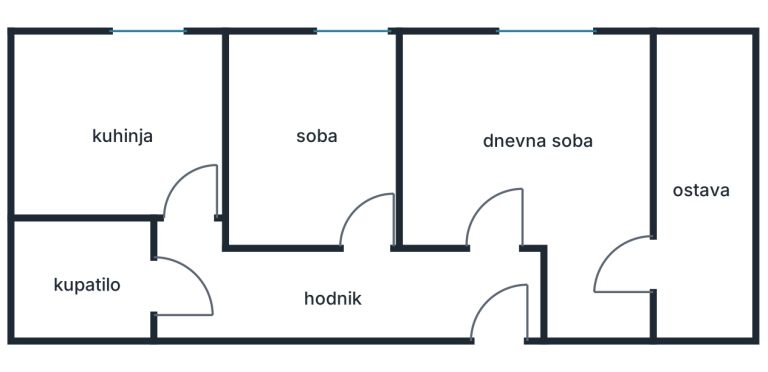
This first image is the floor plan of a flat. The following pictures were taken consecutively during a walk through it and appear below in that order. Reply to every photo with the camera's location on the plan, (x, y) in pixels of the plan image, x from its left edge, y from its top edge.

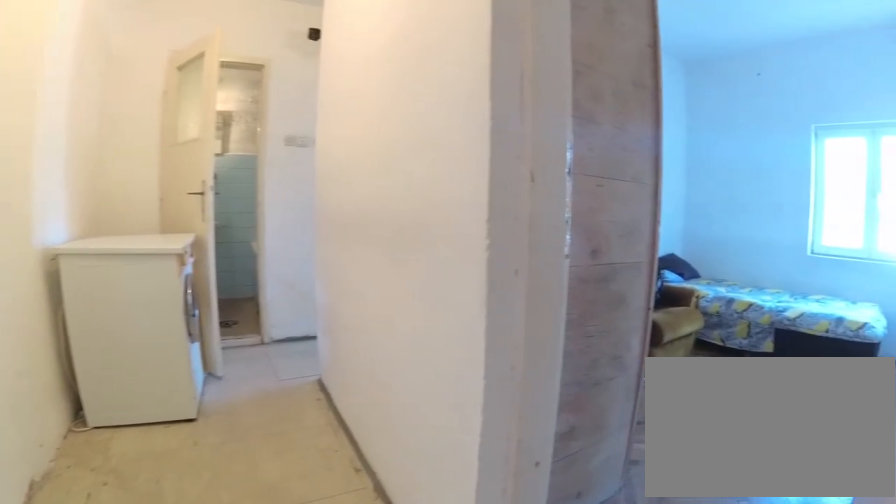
(422, 291)
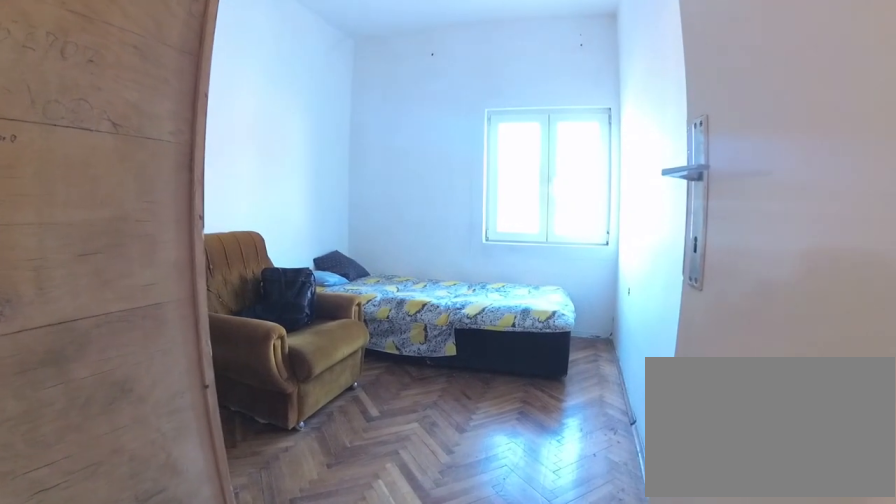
(379, 265)
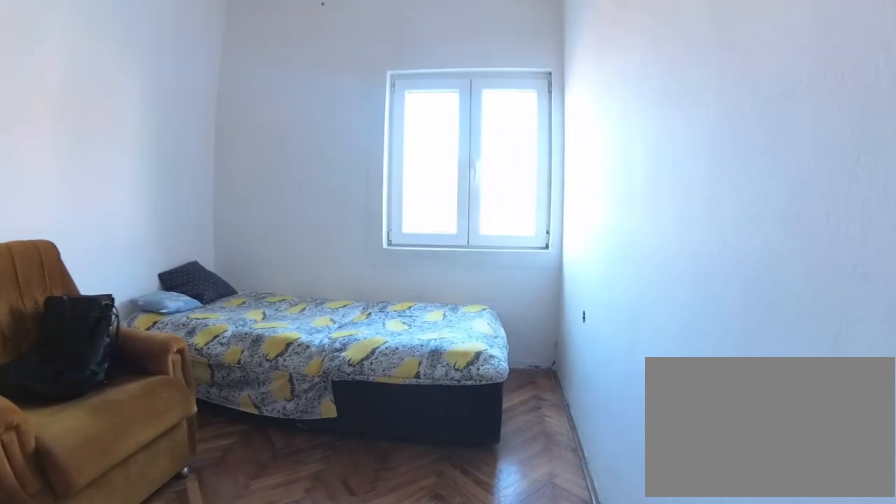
(379, 213)
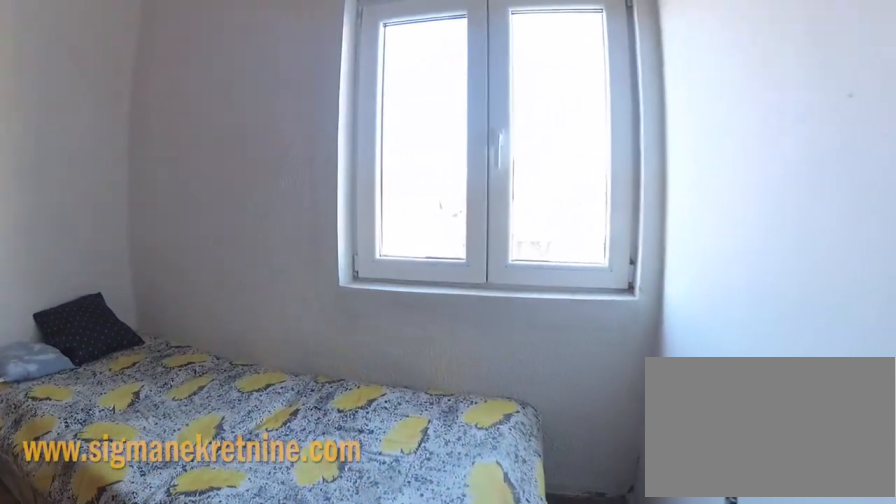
(379, 145)
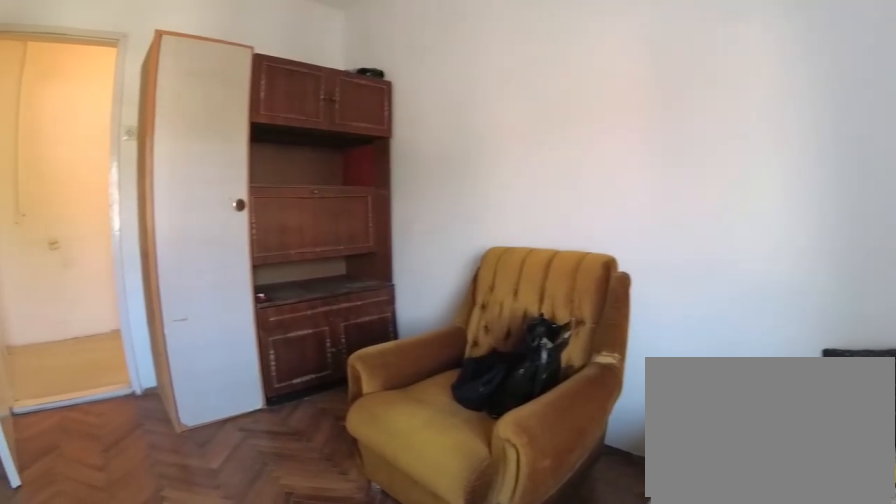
(359, 63)
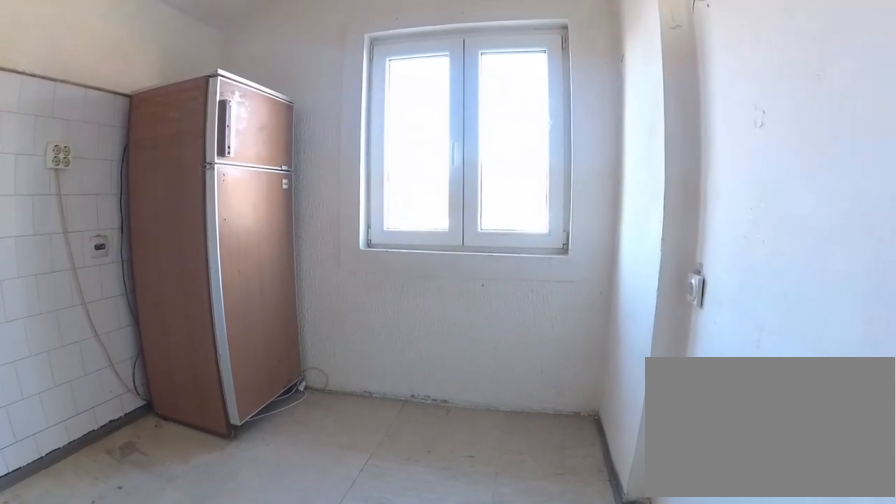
(193, 166)
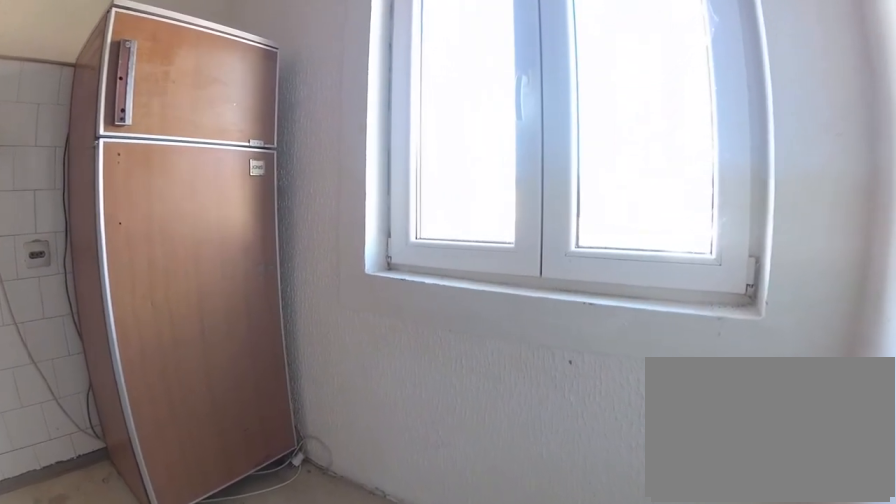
(194, 98)
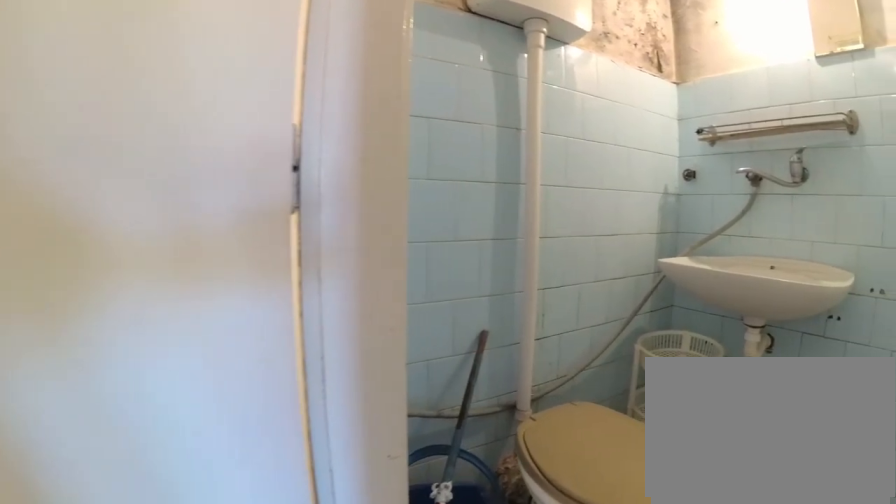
(175, 252)
